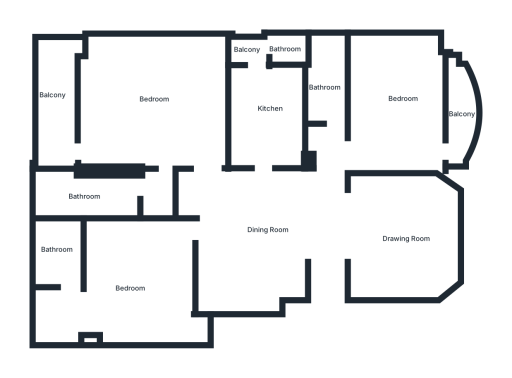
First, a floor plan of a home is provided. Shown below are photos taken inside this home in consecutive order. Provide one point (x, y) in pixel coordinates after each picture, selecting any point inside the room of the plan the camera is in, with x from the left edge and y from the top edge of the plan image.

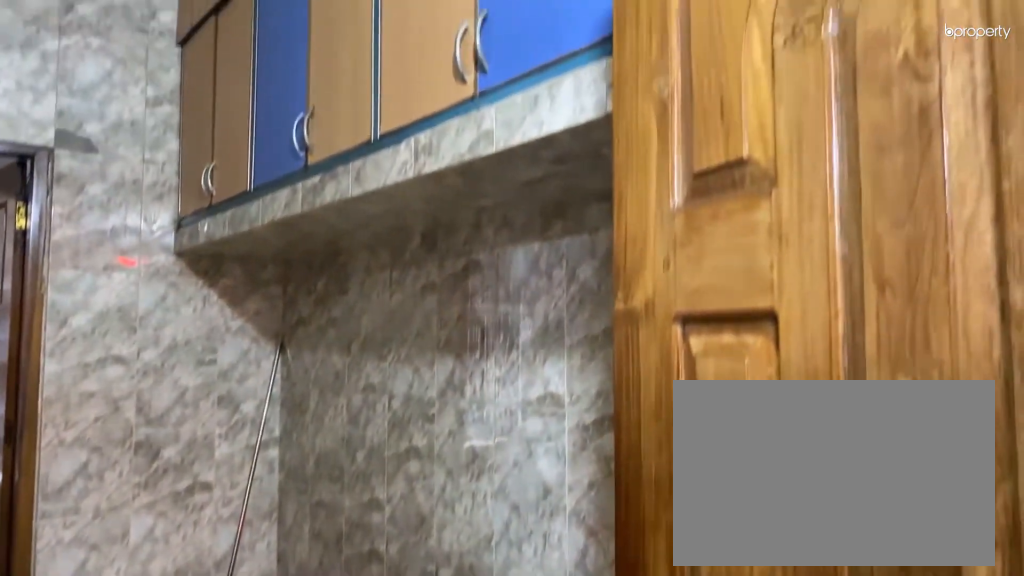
(260, 110)
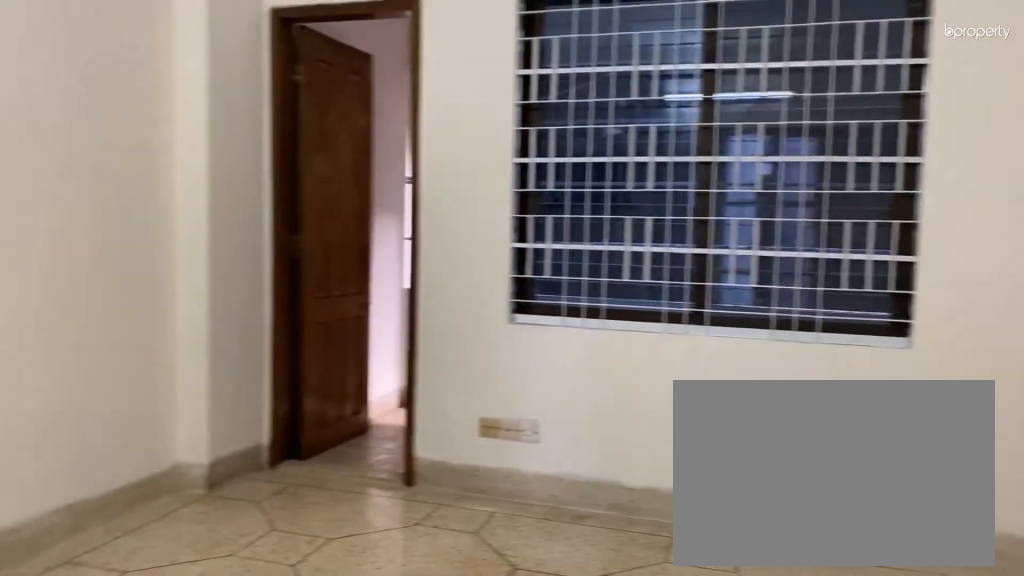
(154, 100)
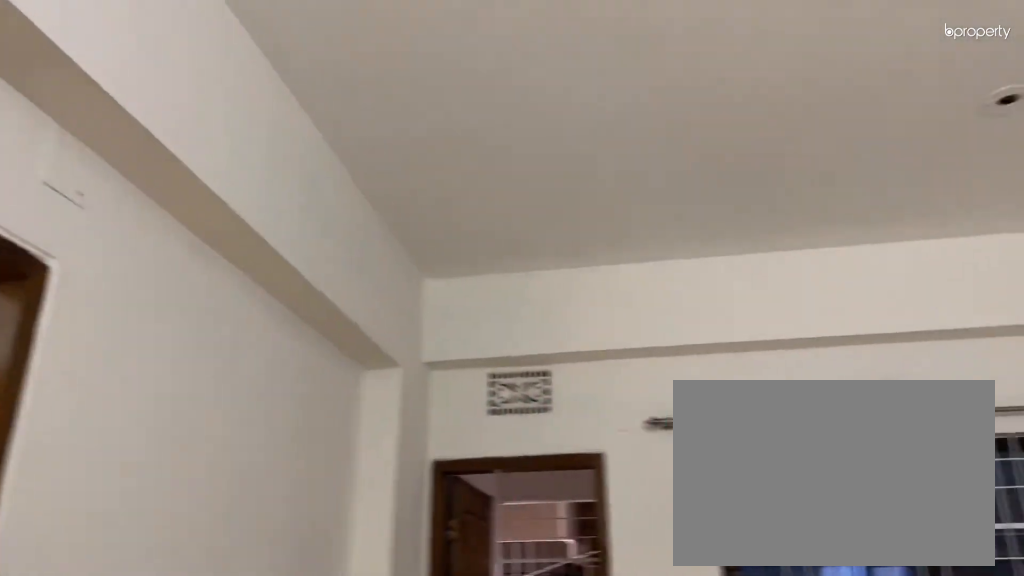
(154, 100)
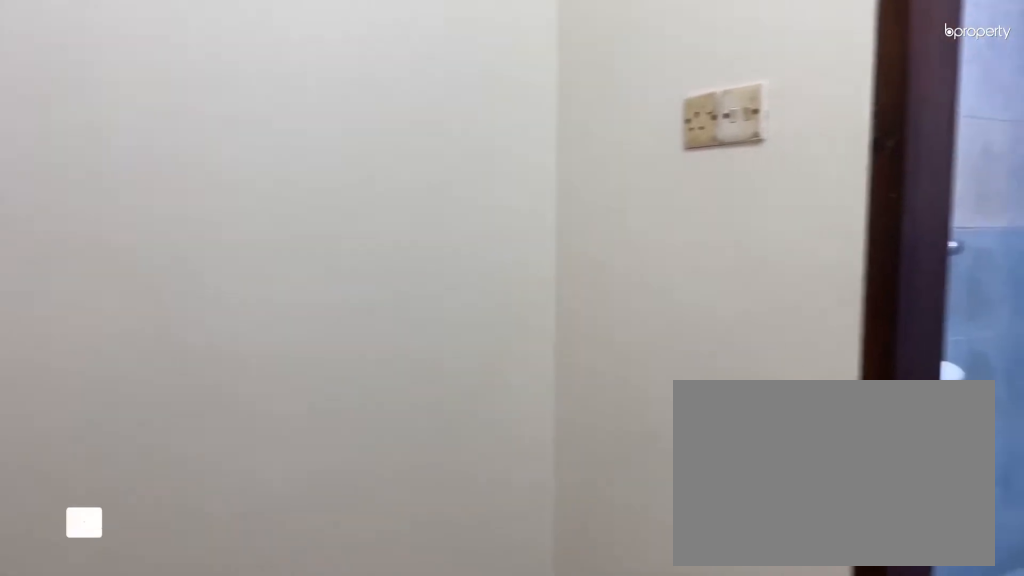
(152, 192)
